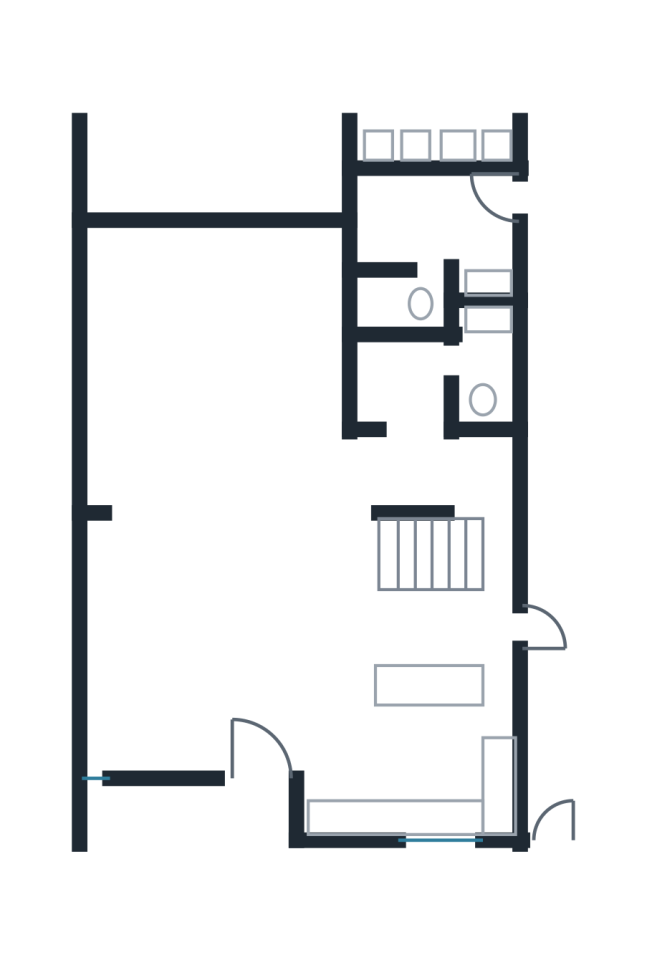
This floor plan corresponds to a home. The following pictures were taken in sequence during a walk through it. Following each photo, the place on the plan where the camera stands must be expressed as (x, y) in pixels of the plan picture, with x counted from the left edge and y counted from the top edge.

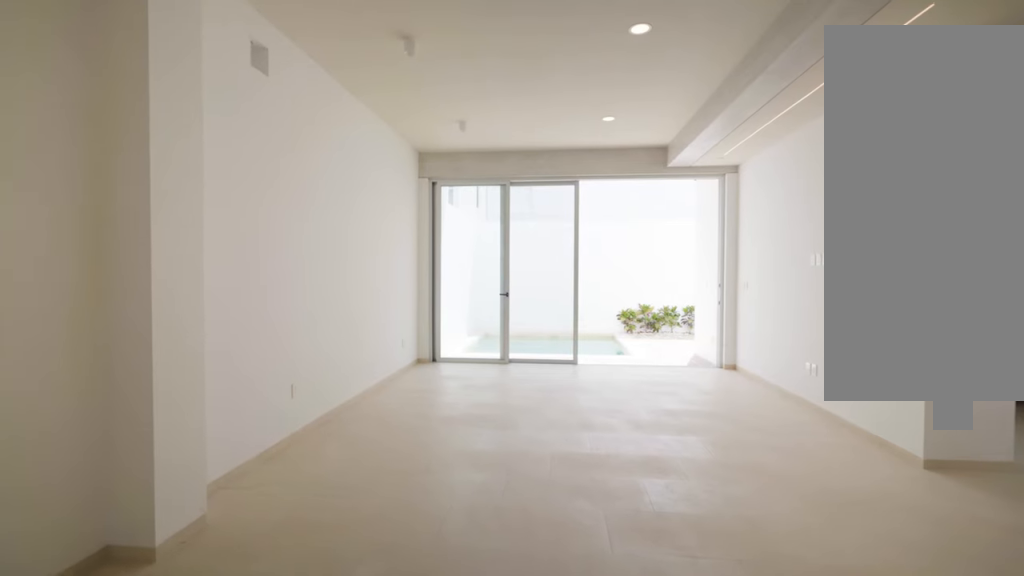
(225, 518)
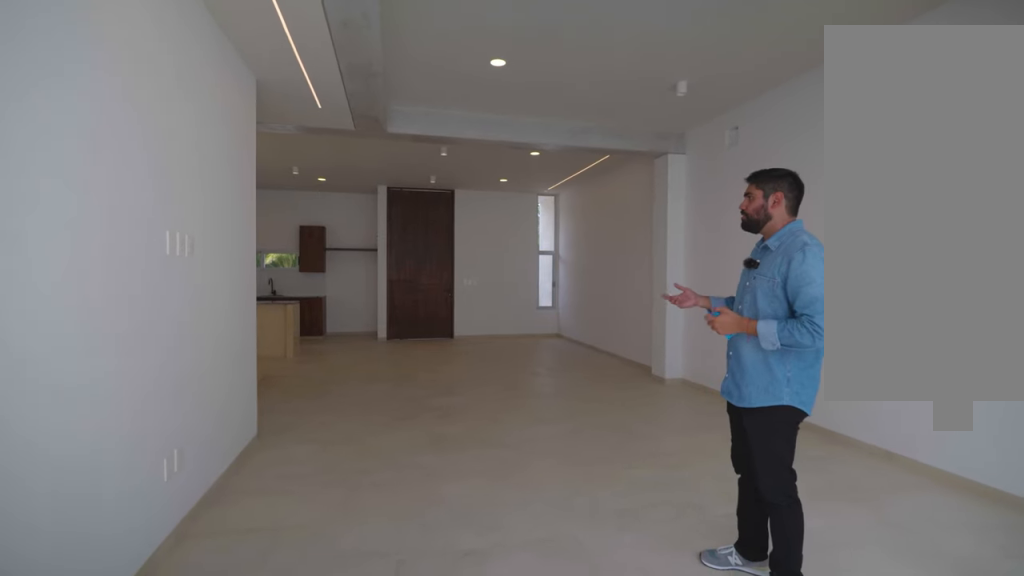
(194, 269)
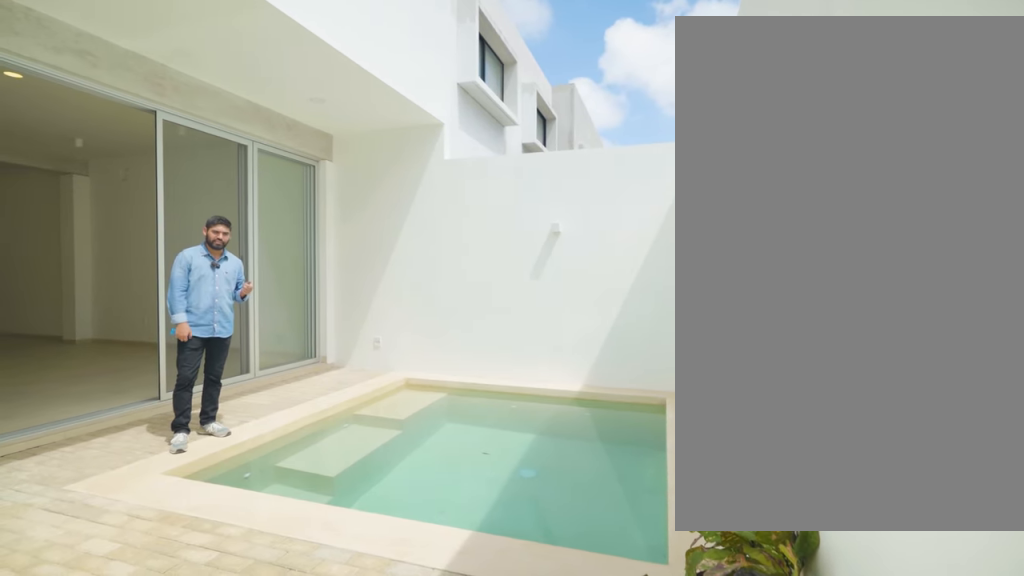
(338, 95)
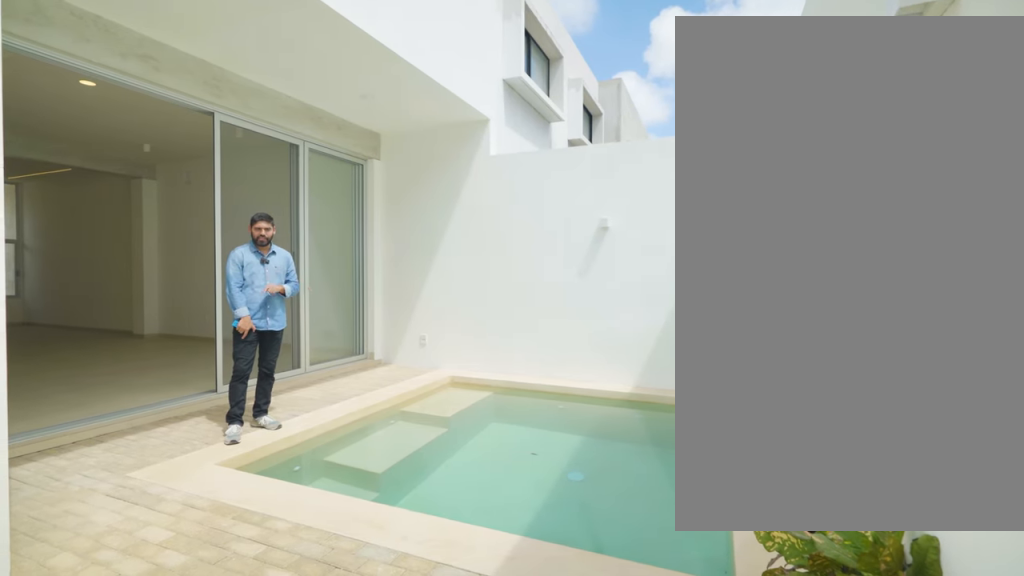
(338, 95)
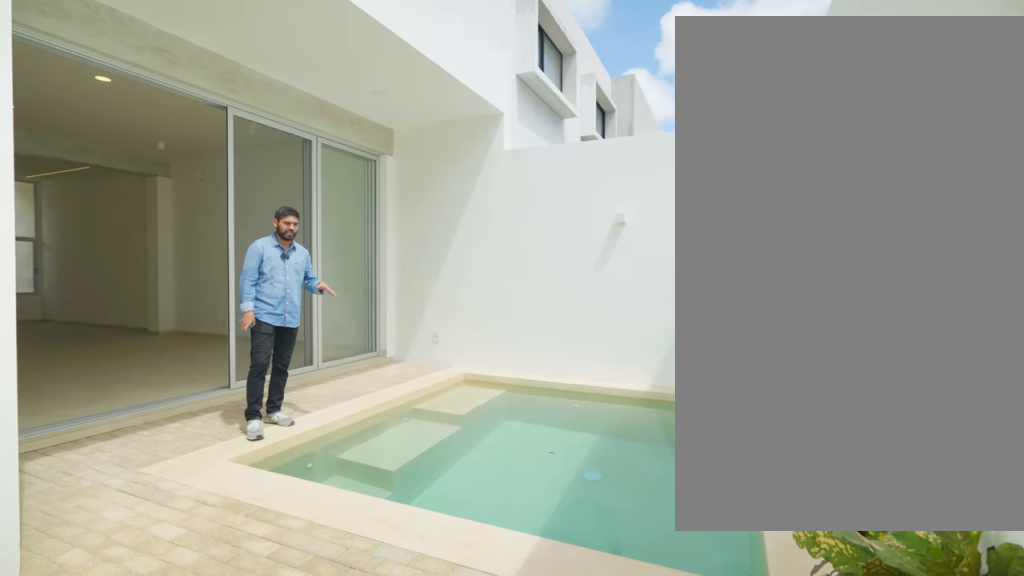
(338, 95)
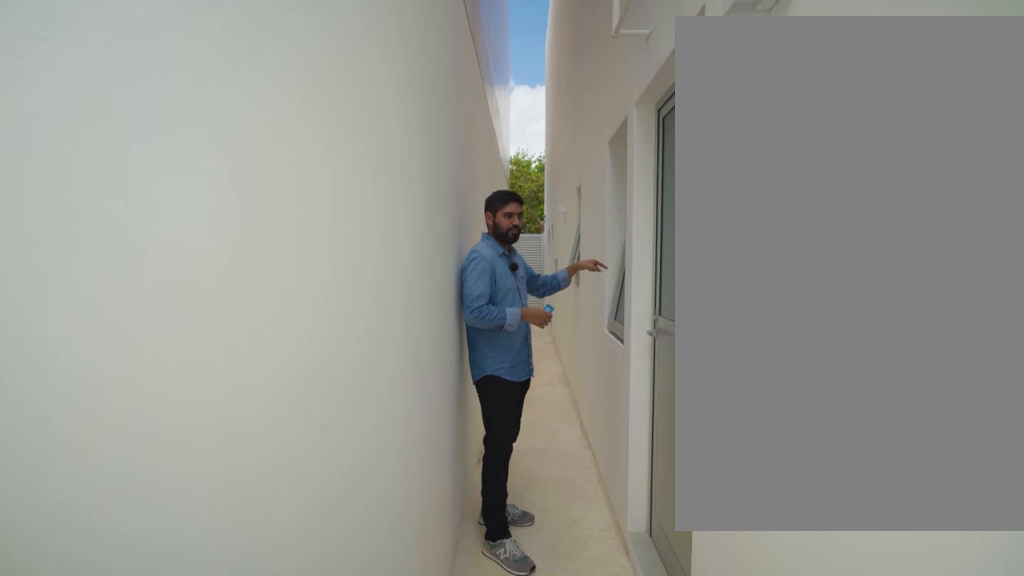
(545, 191)
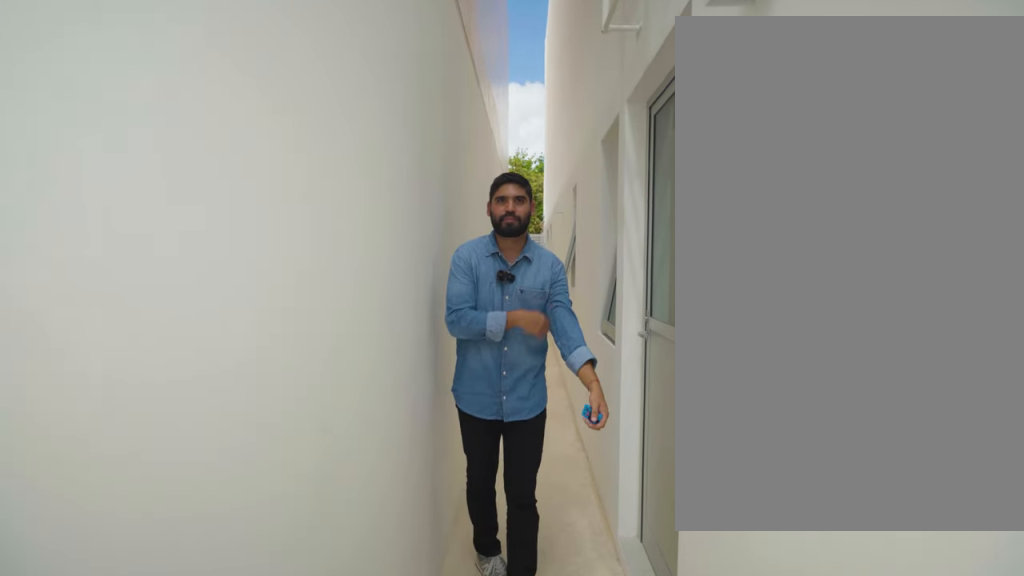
(545, 189)
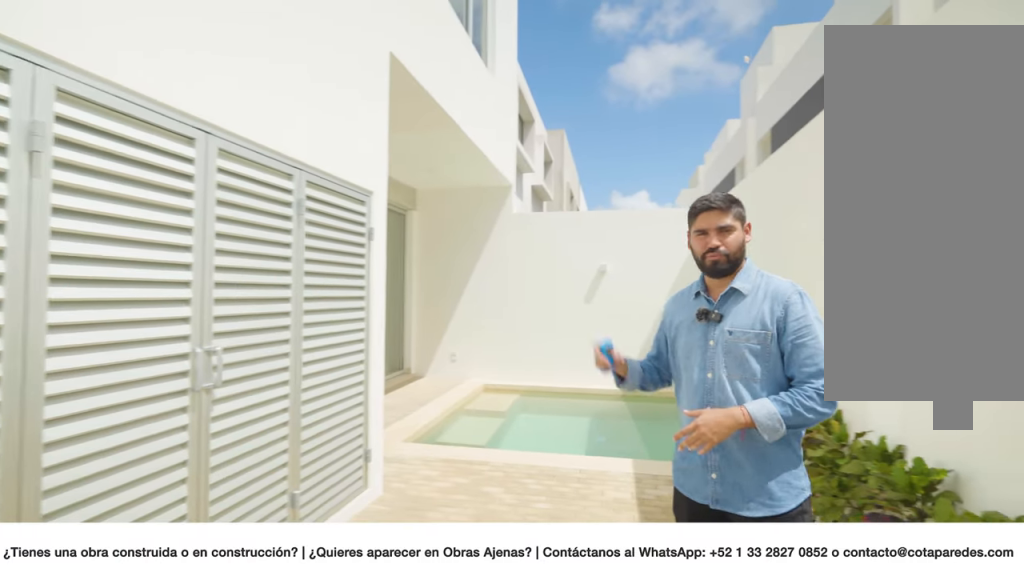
(547, 175)
